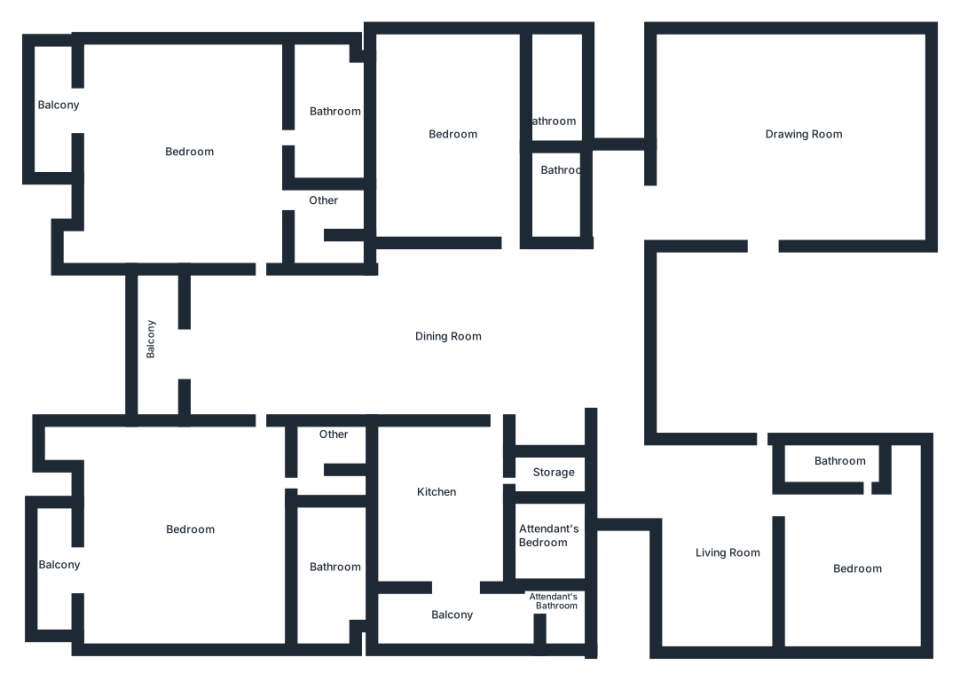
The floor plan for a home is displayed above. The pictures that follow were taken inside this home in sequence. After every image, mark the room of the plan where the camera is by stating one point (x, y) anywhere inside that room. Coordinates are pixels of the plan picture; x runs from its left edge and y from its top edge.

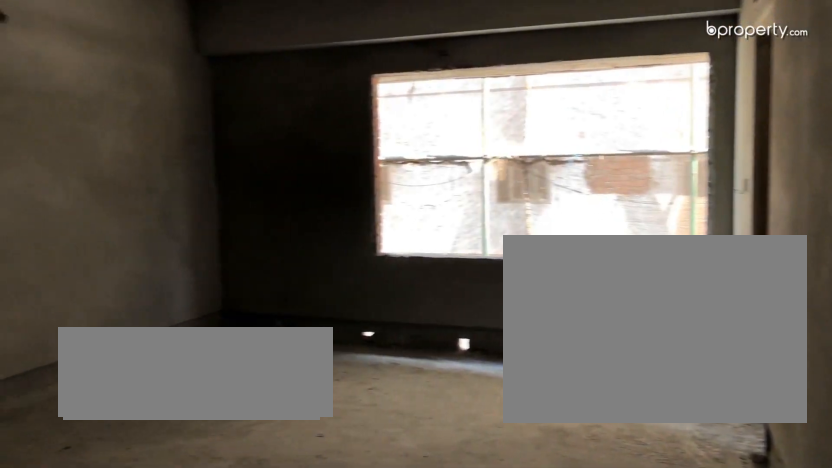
(453, 148)
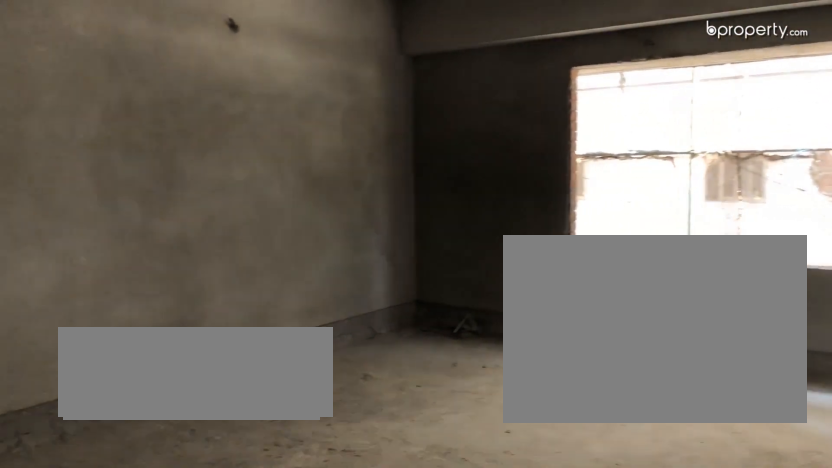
(453, 148)
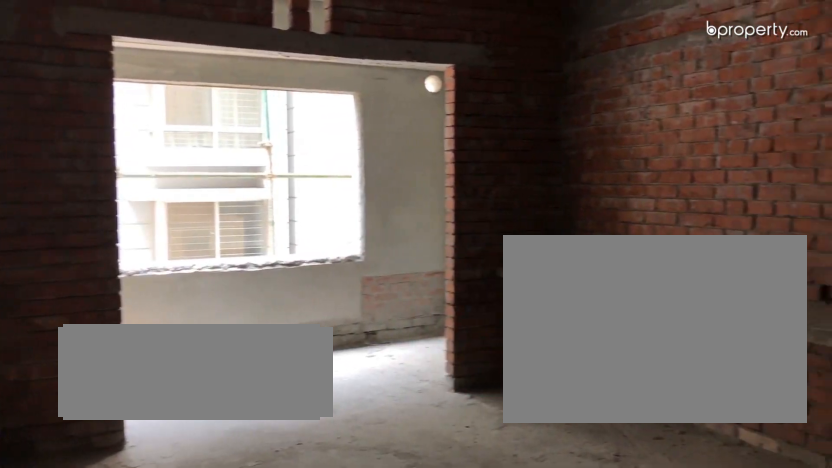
(441, 524)
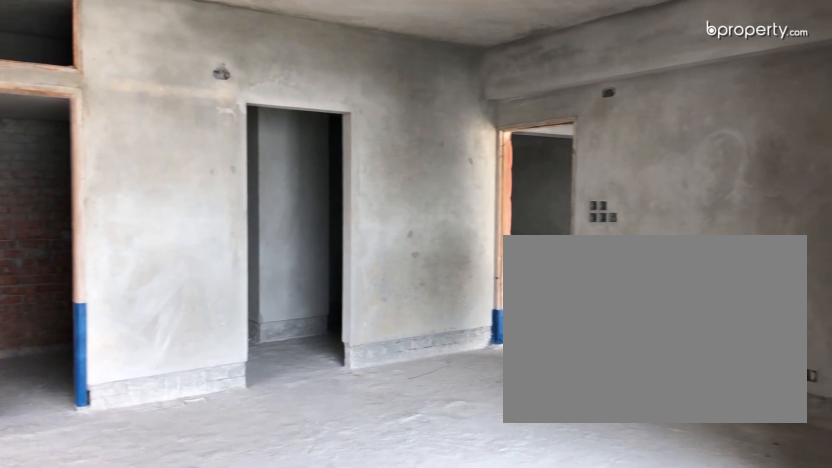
(219, 184)
